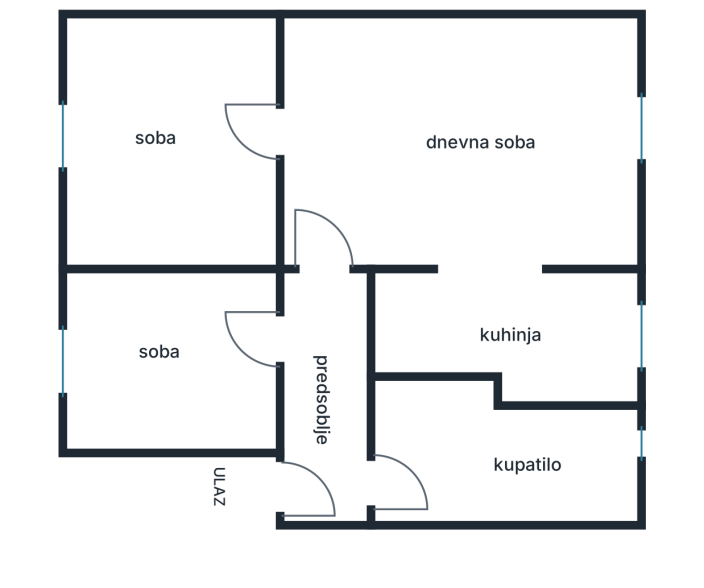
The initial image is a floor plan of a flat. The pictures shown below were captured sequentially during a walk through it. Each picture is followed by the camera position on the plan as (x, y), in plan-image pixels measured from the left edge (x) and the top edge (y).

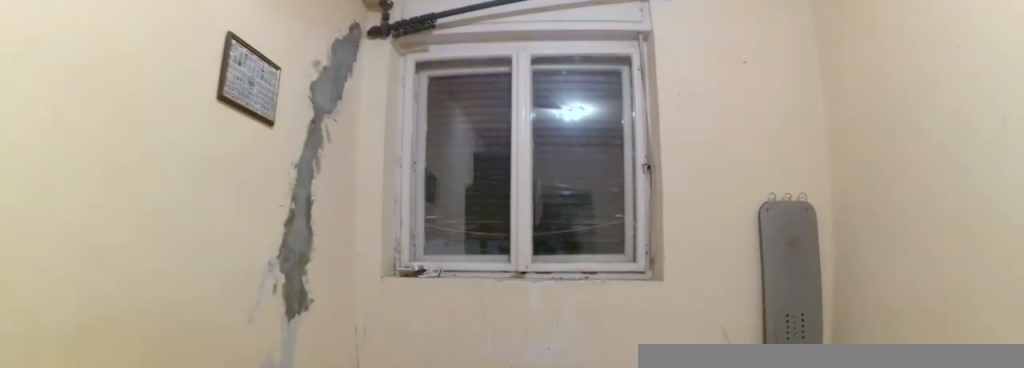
(208, 149)
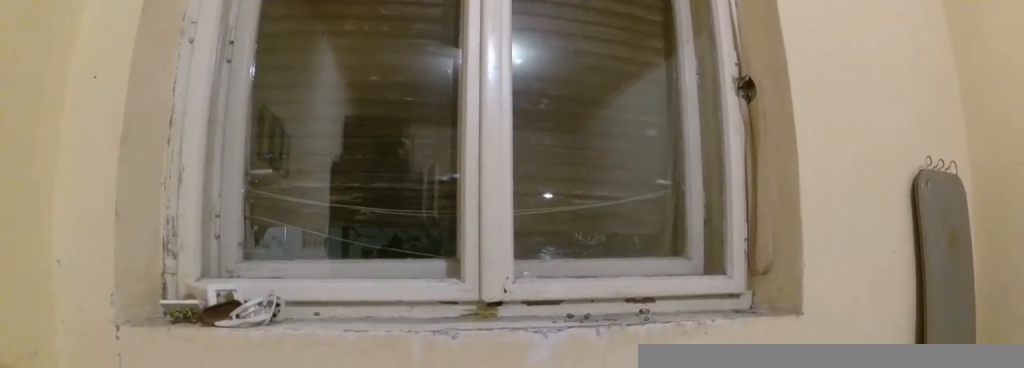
(121, 149)
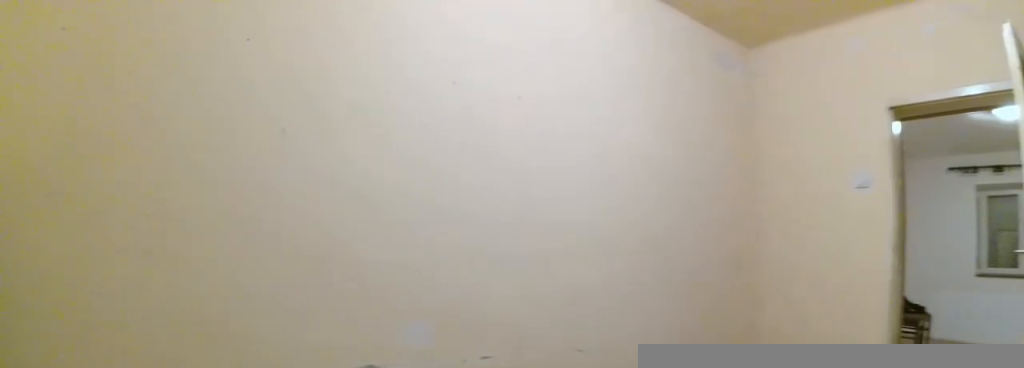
(76, 165)
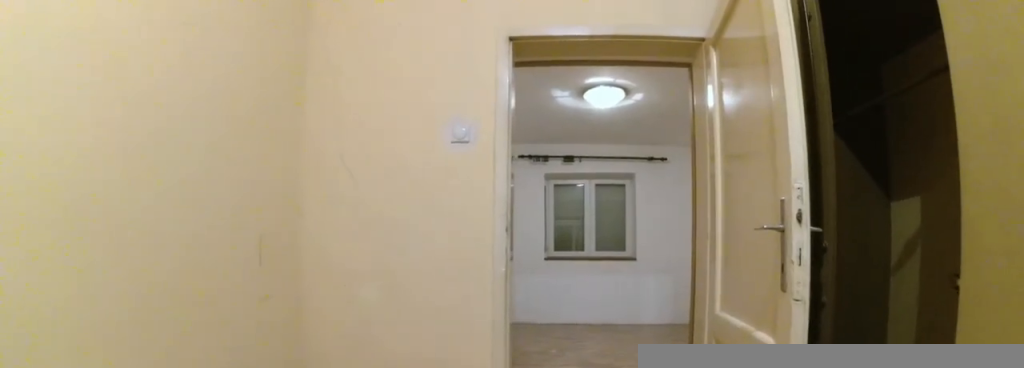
(156, 147)
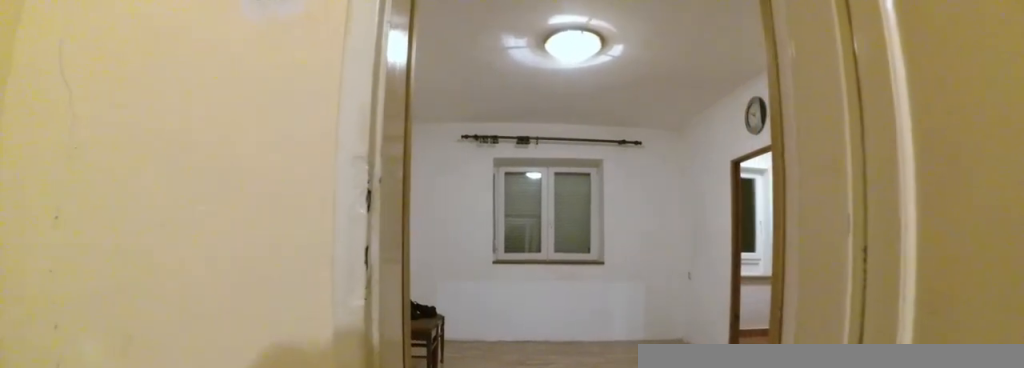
(210, 147)
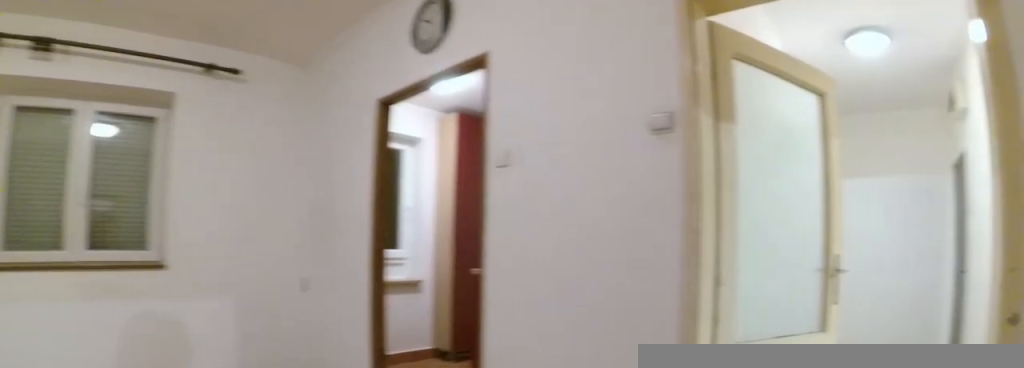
(306, 137)
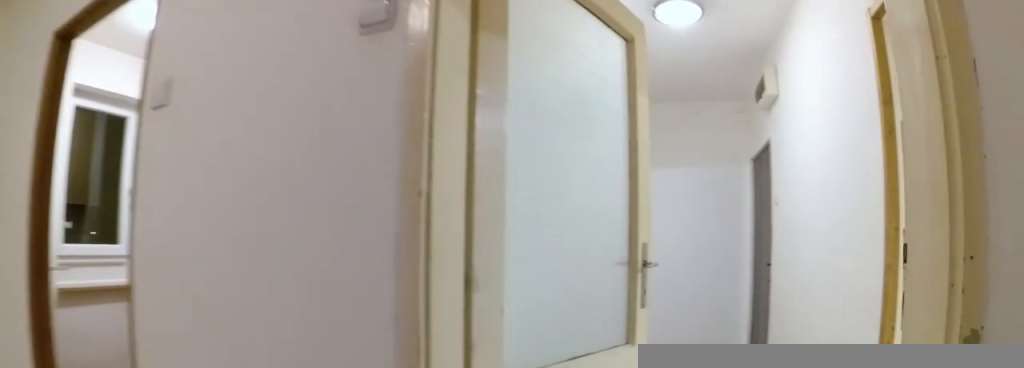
(315, 176)
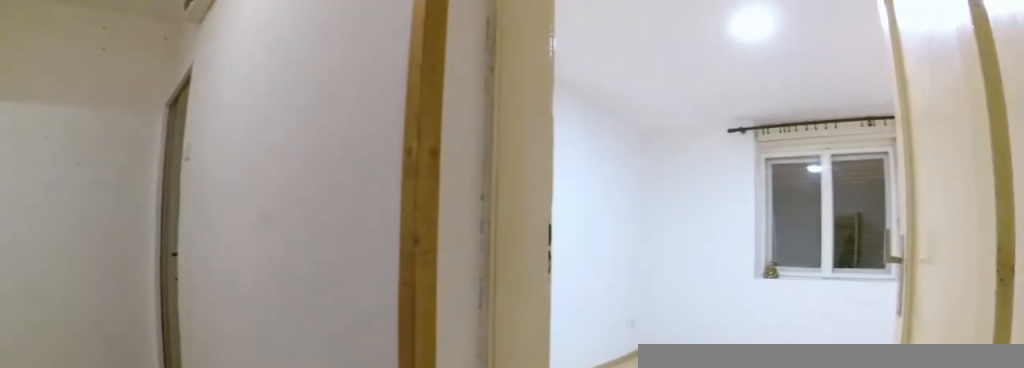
(340, 312)
